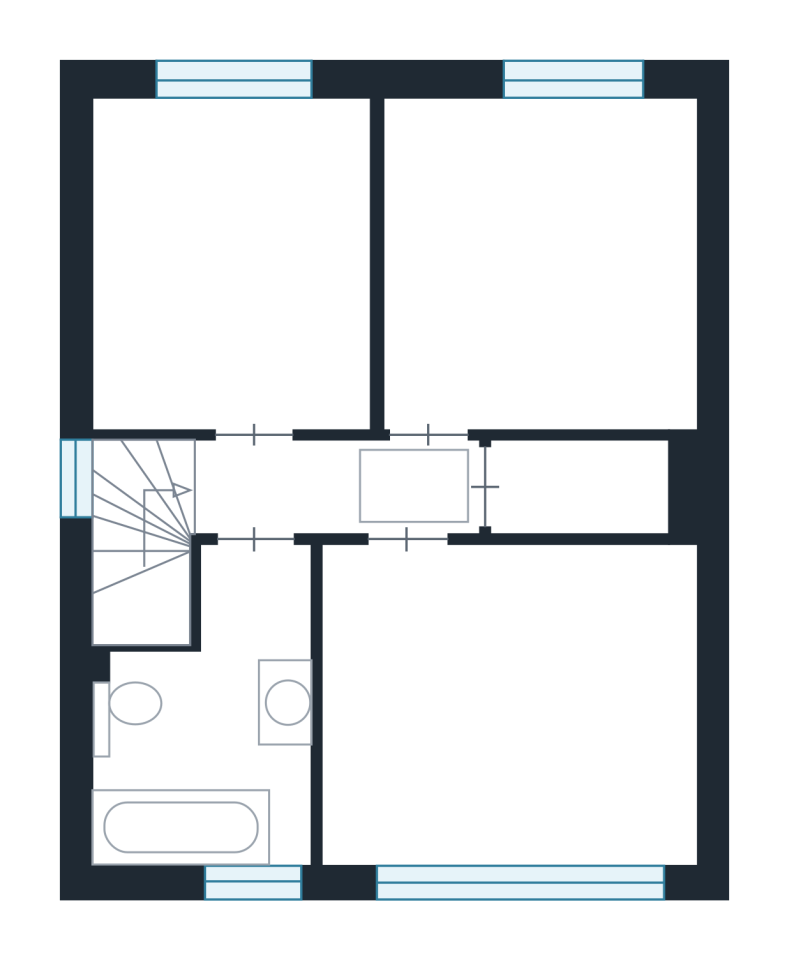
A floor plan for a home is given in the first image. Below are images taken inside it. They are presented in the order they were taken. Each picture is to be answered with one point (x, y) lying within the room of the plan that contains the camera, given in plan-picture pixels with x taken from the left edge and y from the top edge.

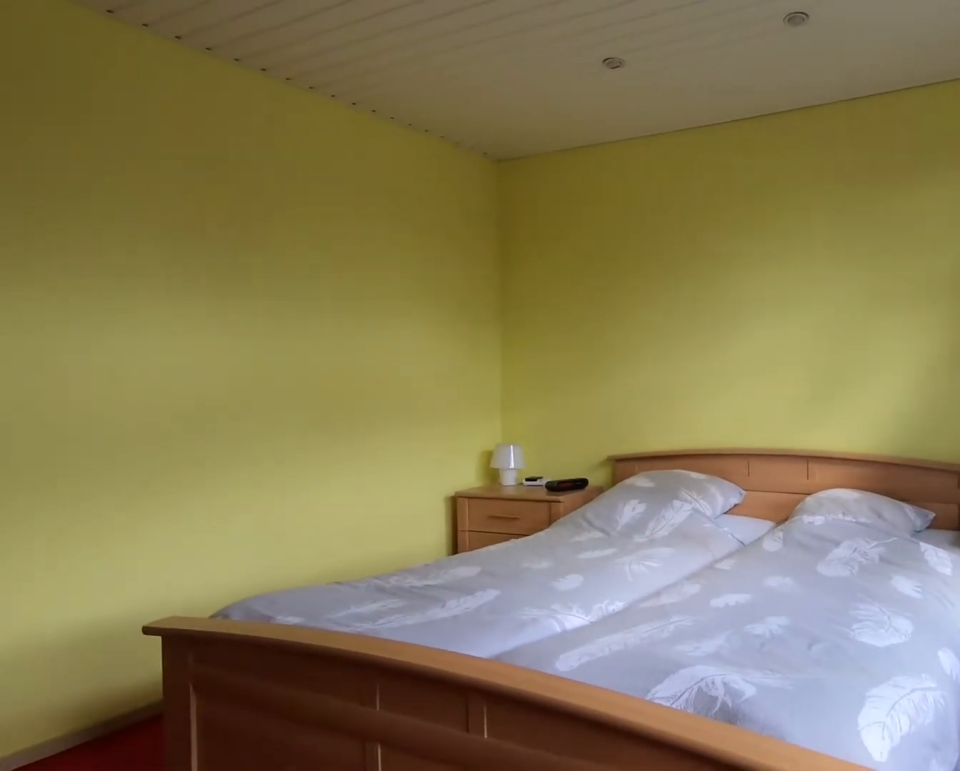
(533, 865)
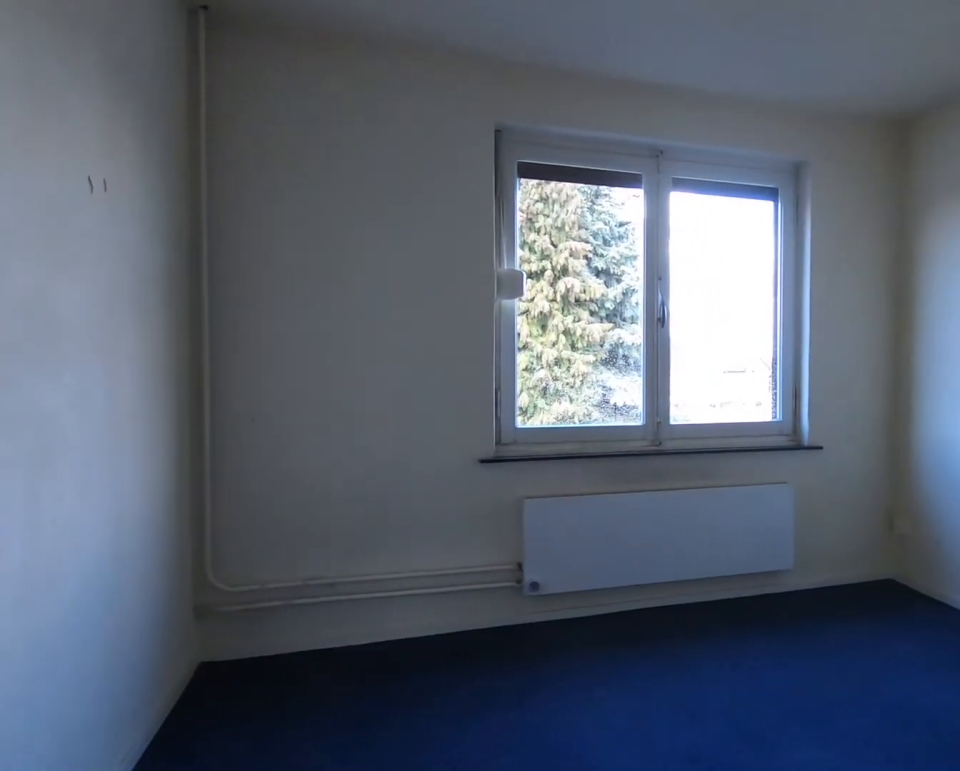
(584, 426)
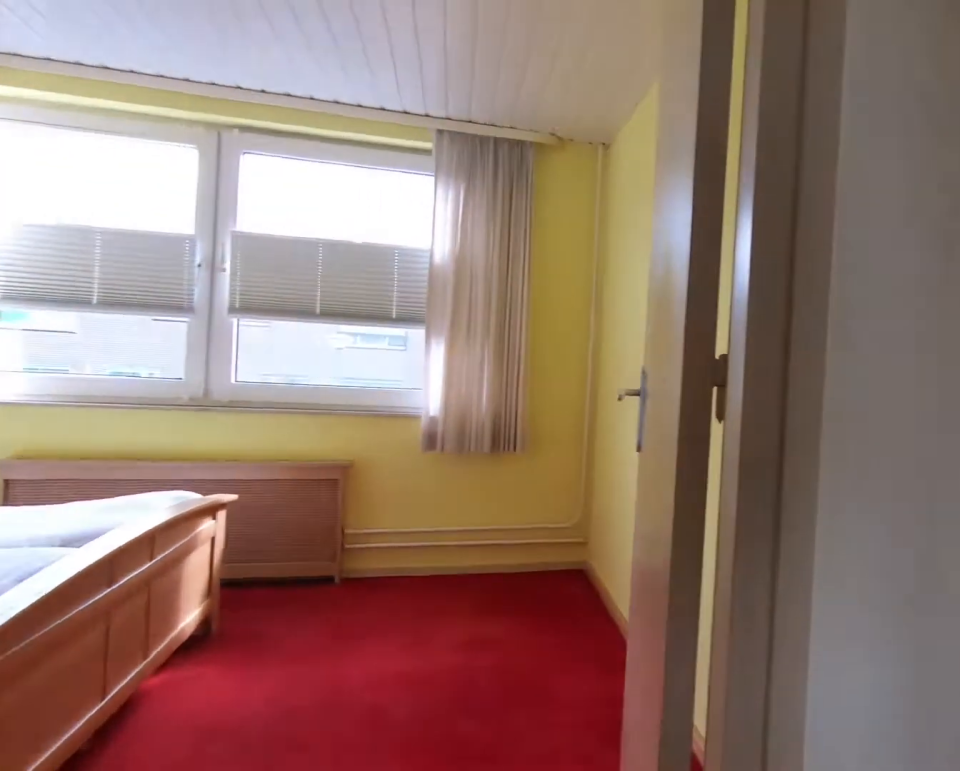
(337, 487)
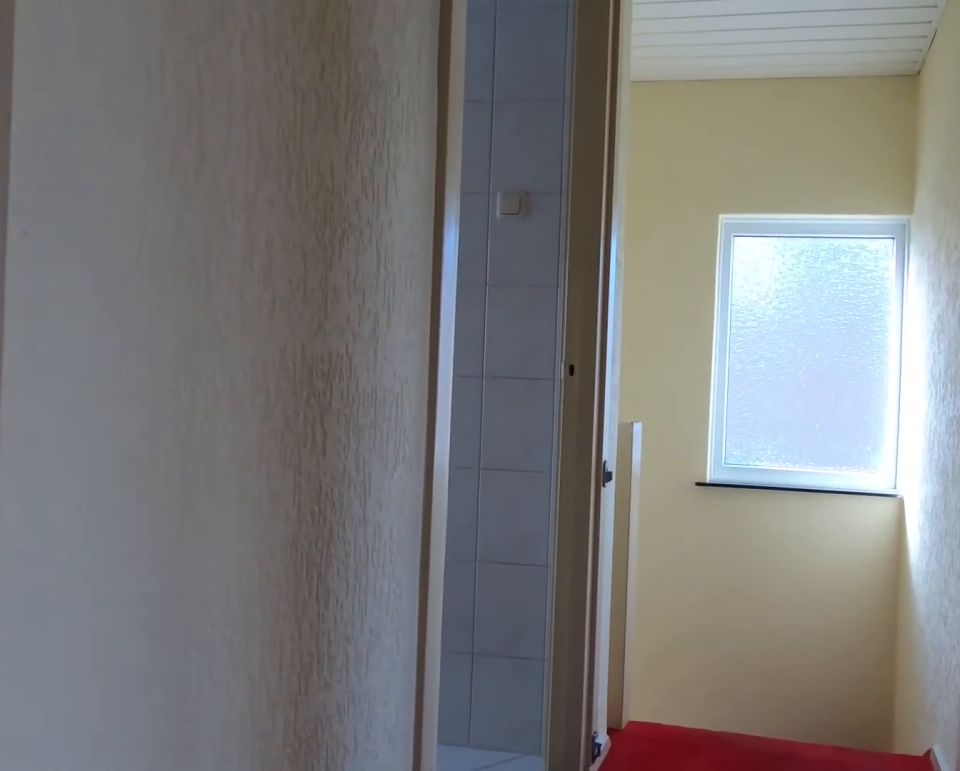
(337, 487)
